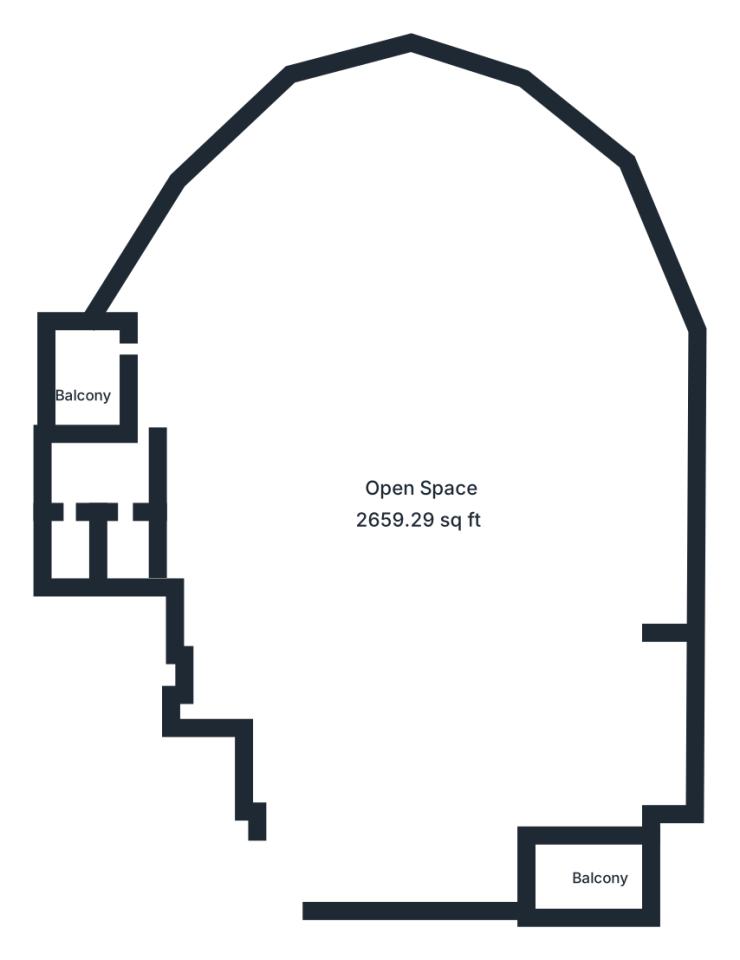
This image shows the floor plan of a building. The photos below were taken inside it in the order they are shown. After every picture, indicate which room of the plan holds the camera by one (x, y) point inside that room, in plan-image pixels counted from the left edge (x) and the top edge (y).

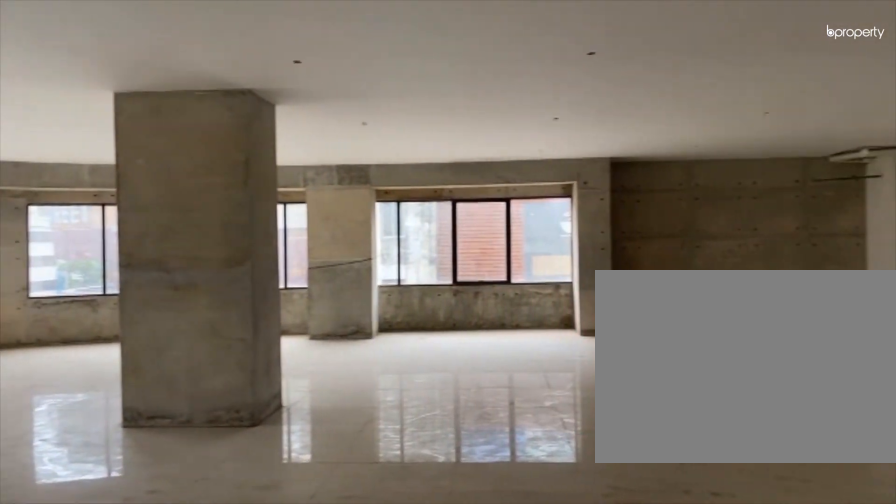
(420, 480)
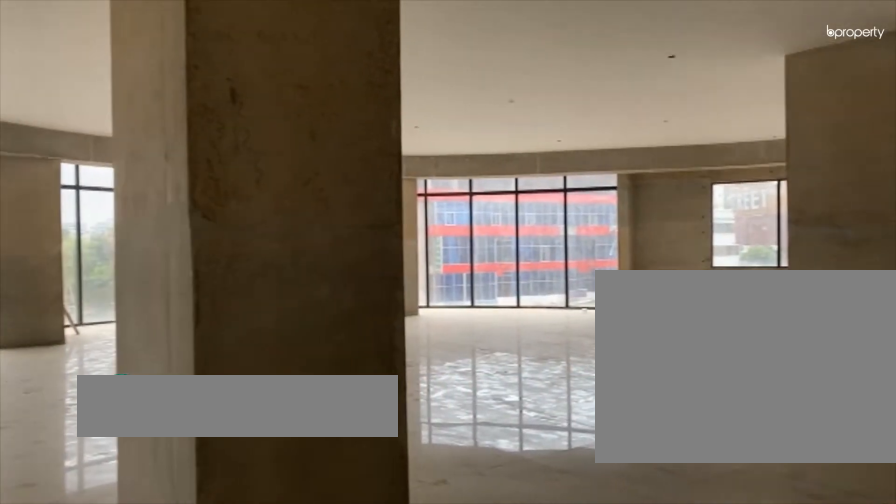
(420, 480)
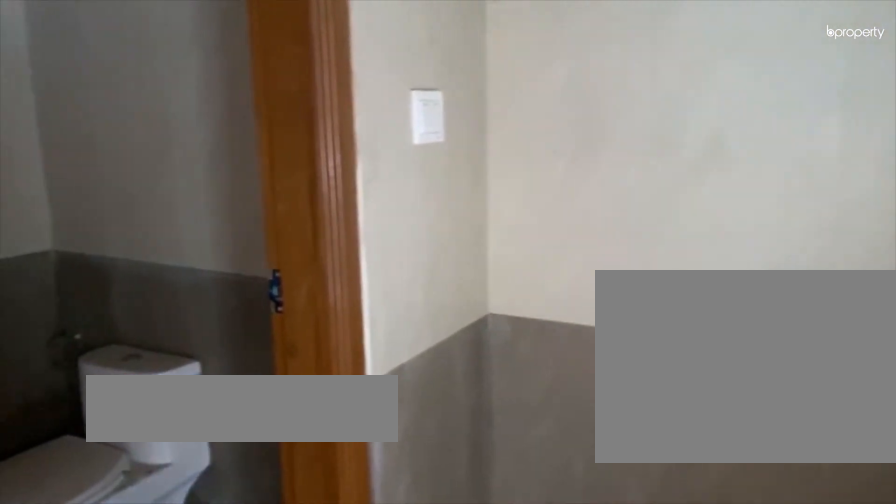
(101, 466)
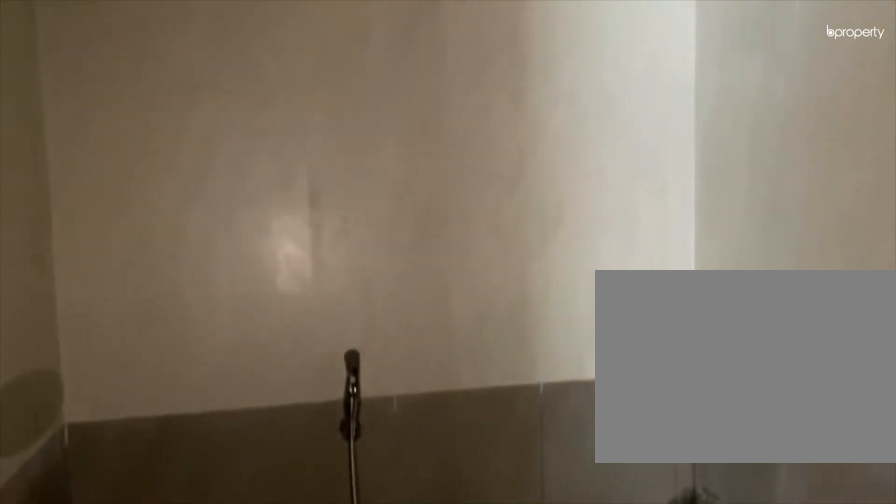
(78, 538)
